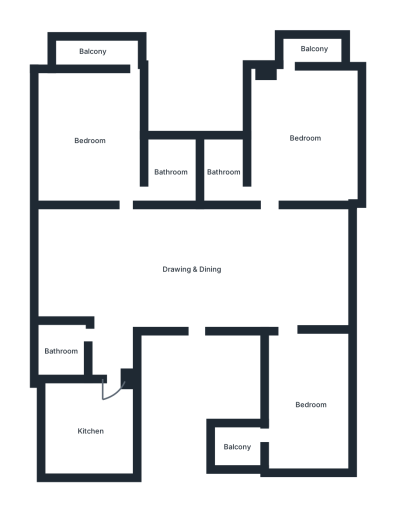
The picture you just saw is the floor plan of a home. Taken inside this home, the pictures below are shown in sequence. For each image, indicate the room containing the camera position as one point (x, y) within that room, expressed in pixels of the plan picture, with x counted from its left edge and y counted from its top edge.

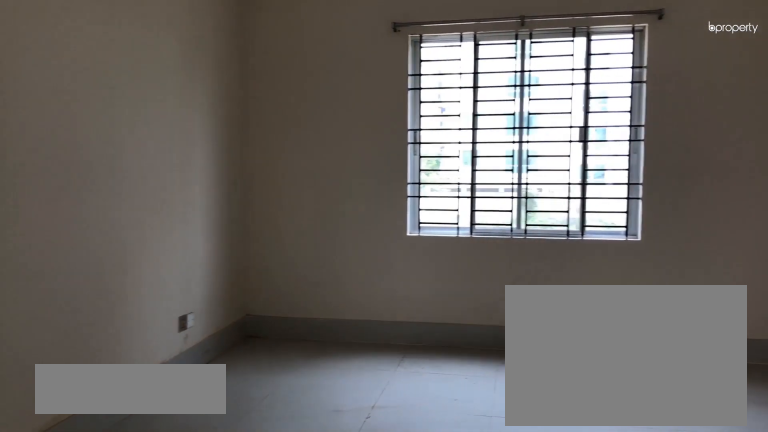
(191, 270)
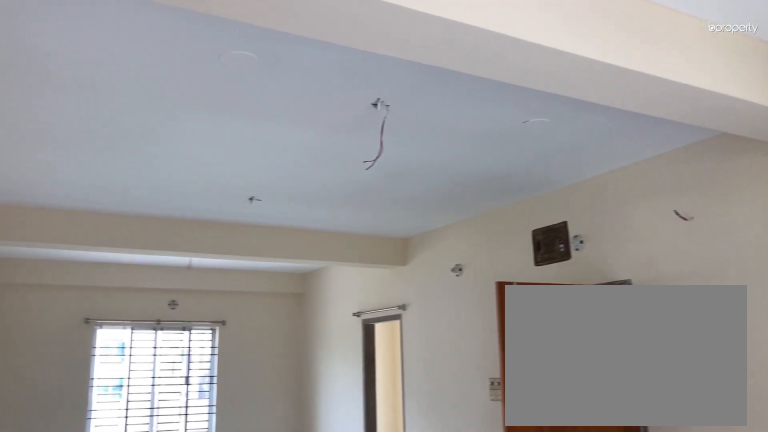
(191, 270)
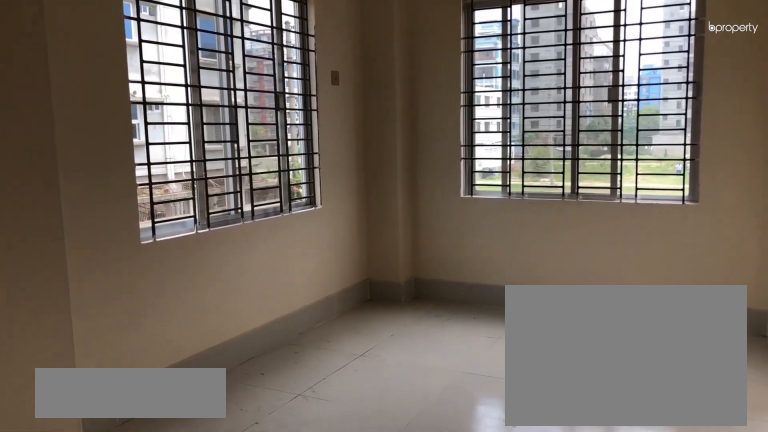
(310, 404)
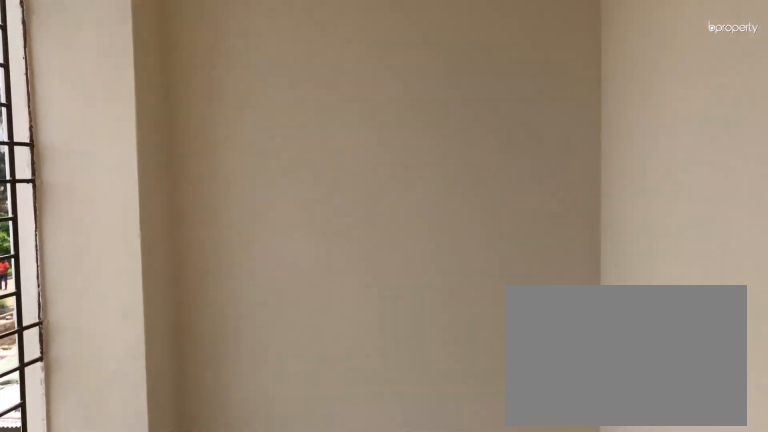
(239, 446)
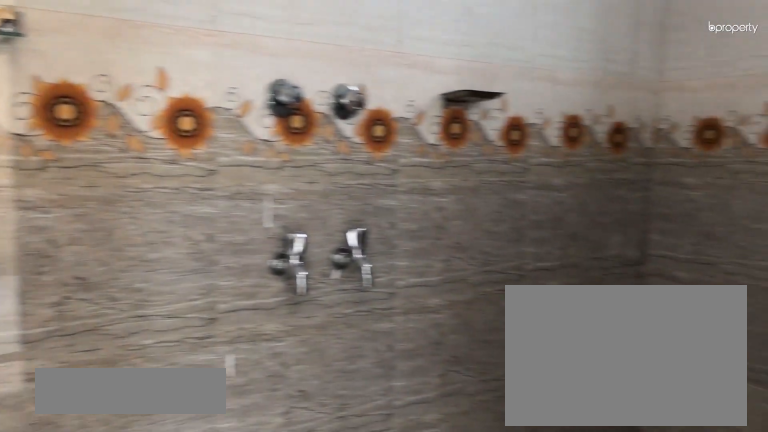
(223, 172)
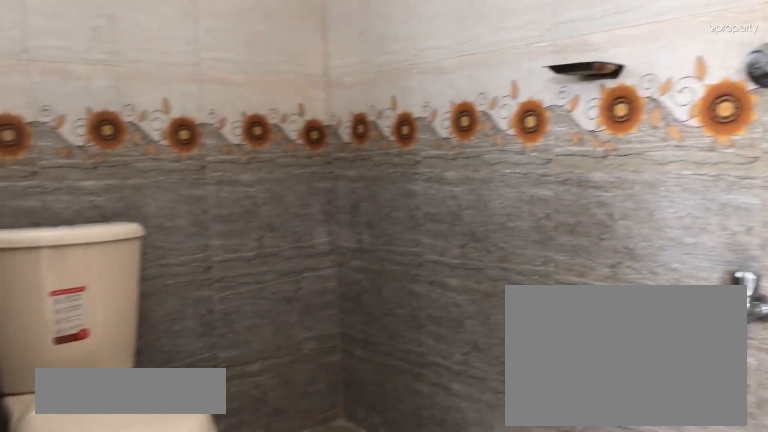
(171, 172)
